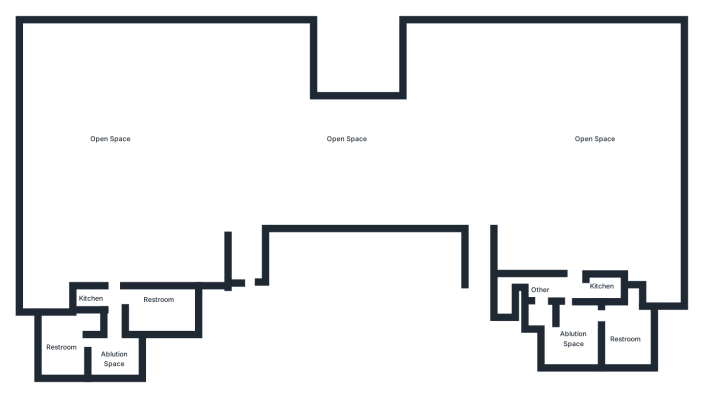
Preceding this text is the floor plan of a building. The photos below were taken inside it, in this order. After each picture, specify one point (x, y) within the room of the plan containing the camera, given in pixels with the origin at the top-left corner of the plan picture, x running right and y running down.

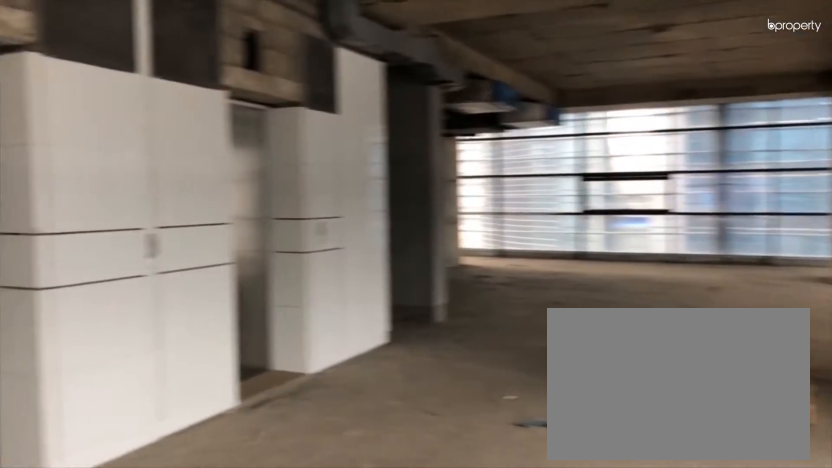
(478, 162)
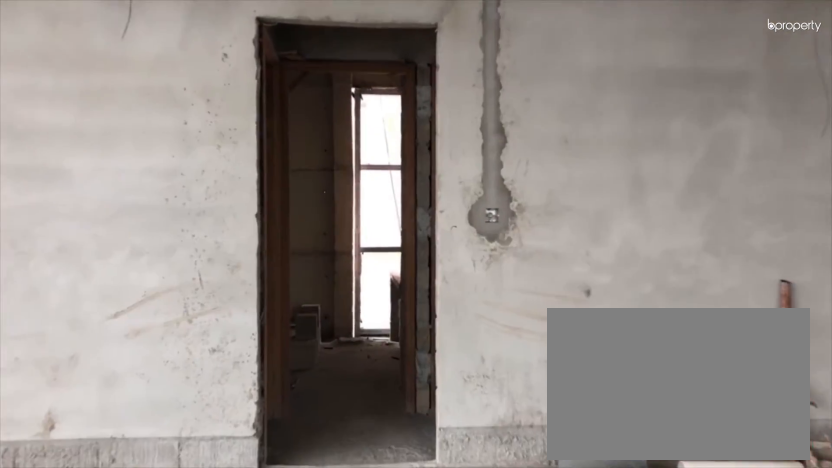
(568, 185)
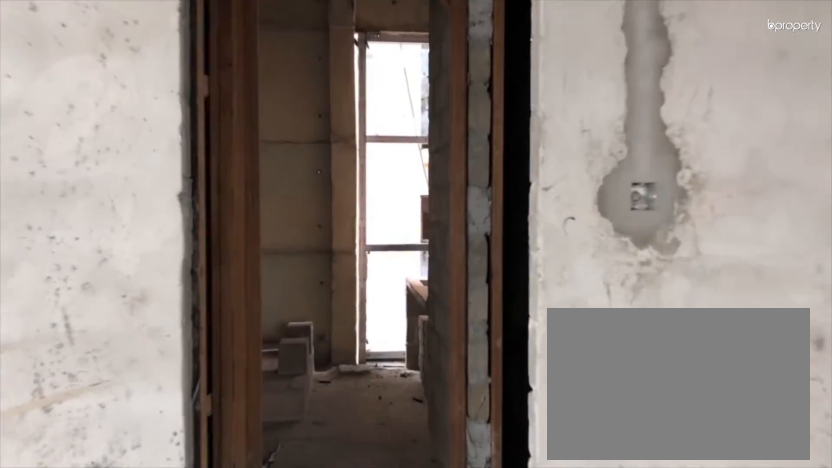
(568, 185)
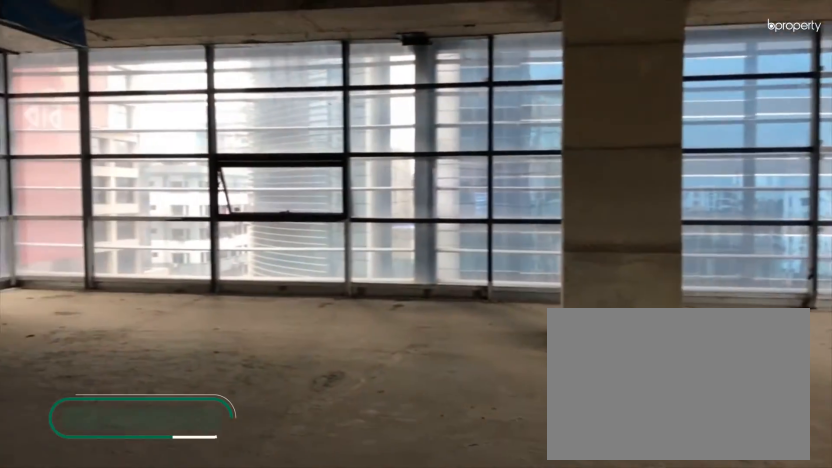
(125, 160)
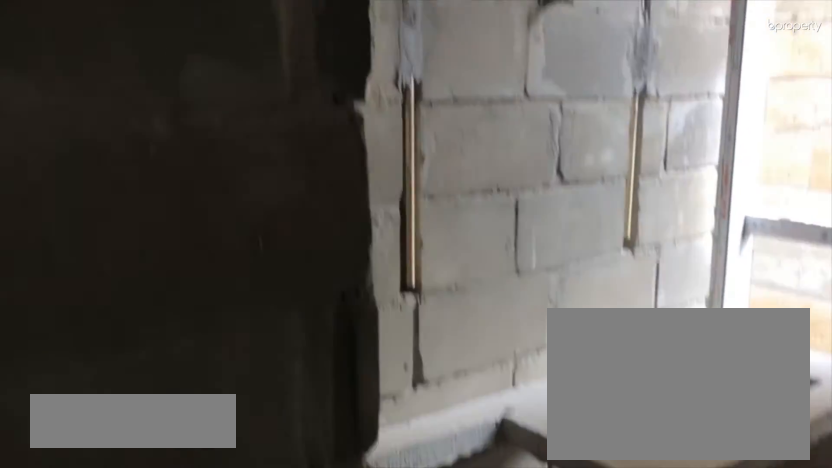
(94, 348)
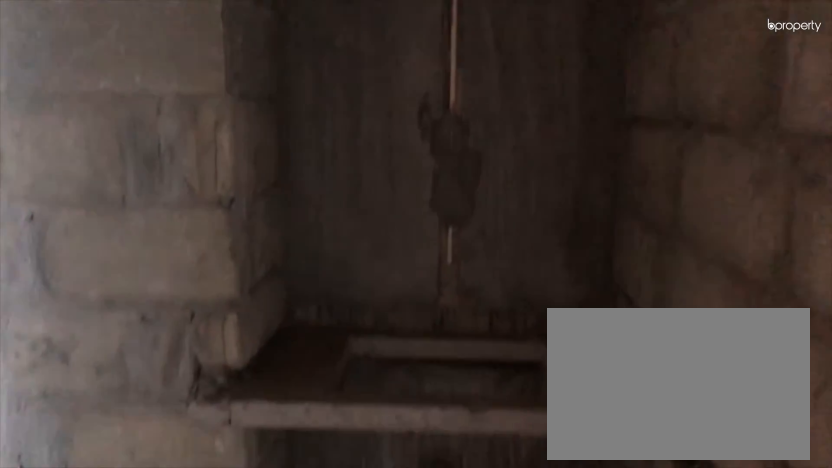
(91, 296)
